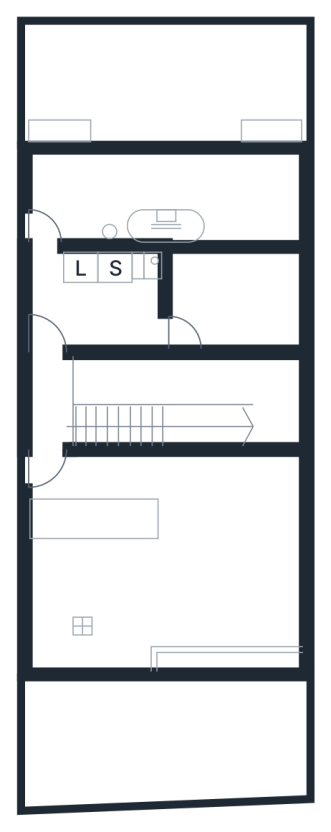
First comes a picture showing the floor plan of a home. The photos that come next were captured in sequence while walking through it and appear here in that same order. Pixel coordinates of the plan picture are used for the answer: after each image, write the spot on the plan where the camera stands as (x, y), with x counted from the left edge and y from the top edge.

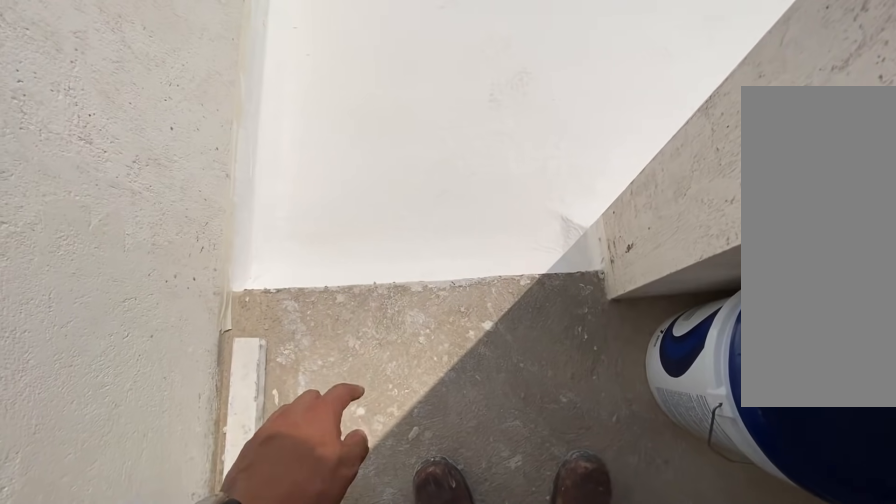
(48, 265)
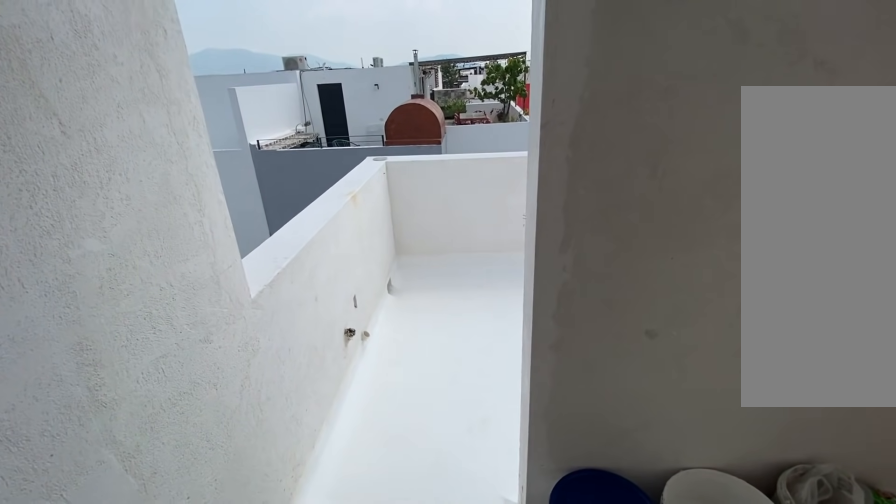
(45, 224)
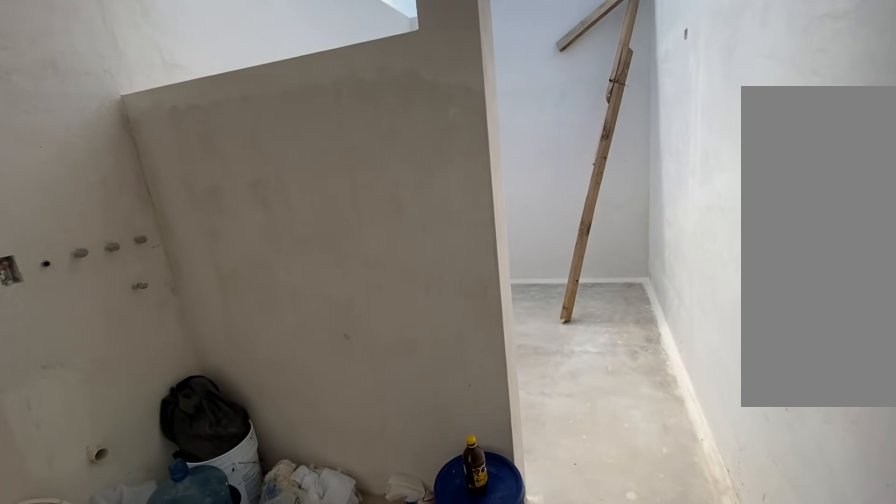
(88, 309)
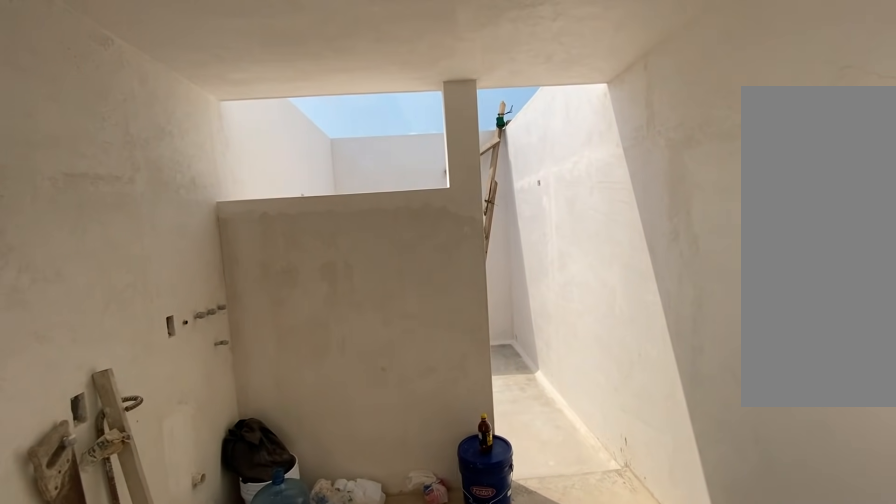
(122, 327)
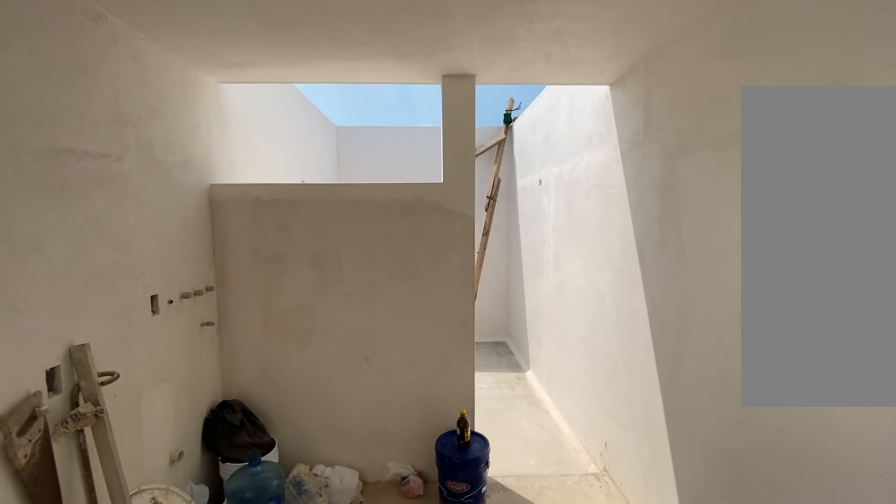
(122, 327)
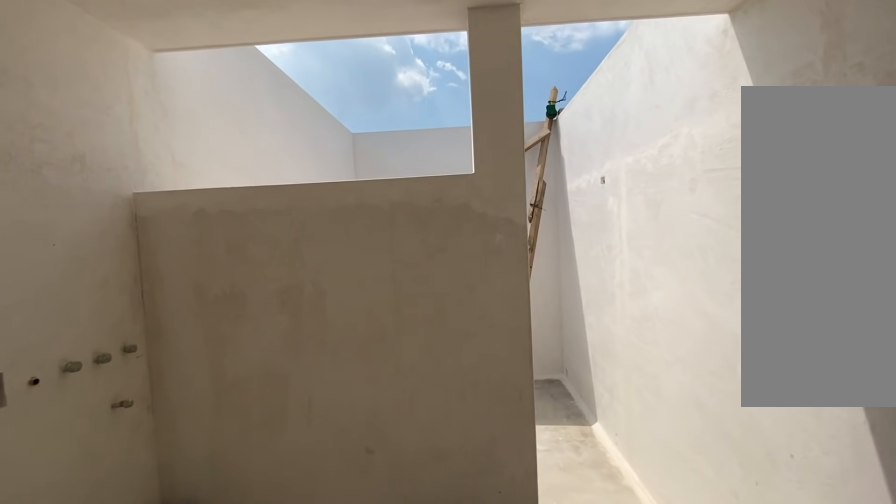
(120, 322)
